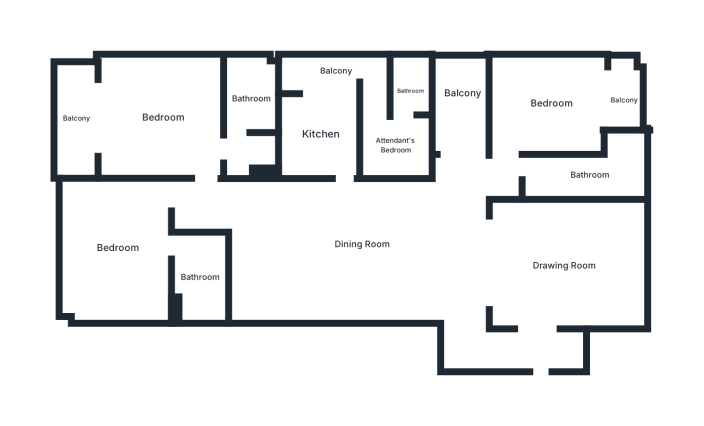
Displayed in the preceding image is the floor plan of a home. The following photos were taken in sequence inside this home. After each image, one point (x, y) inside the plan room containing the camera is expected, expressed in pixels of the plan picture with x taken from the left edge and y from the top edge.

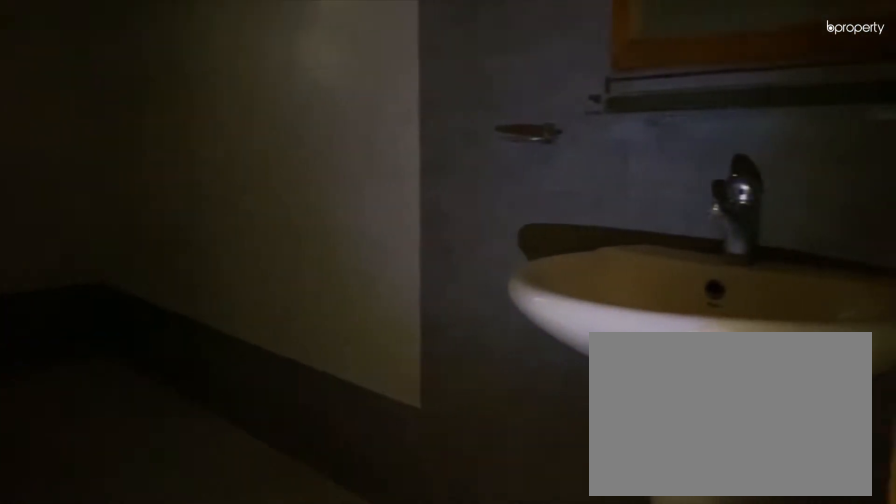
(589, 176)
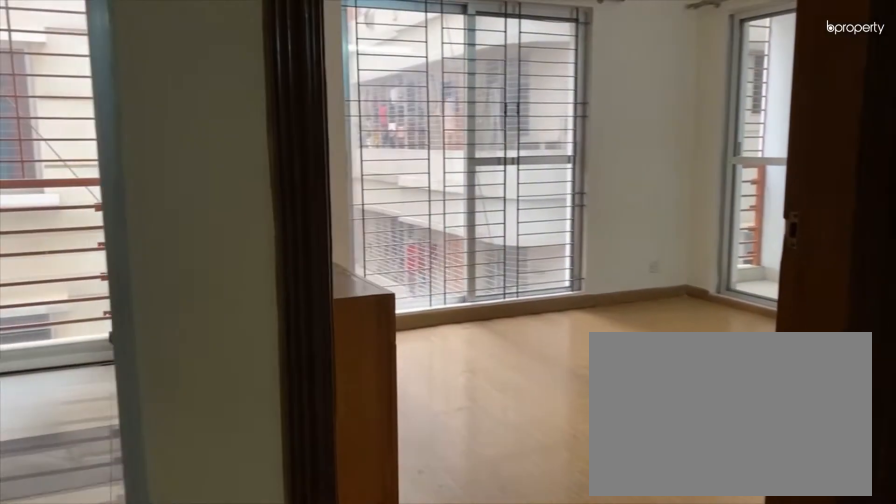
(507, 150)
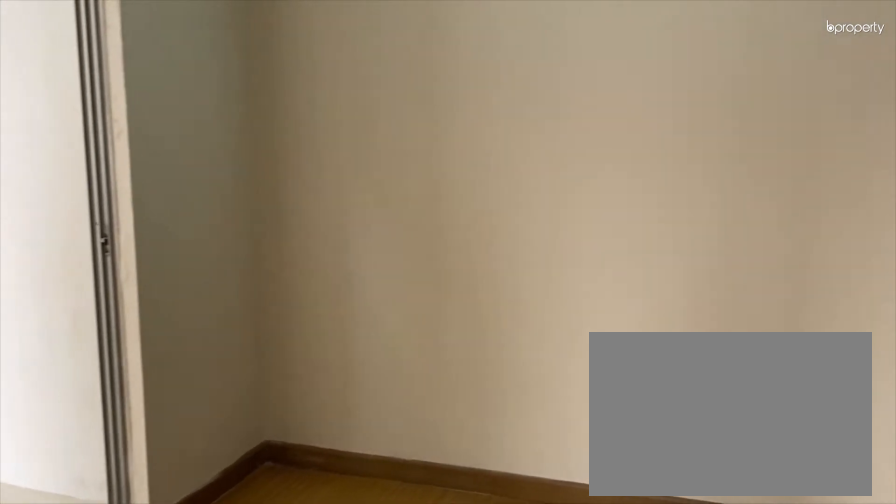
(551, 102)
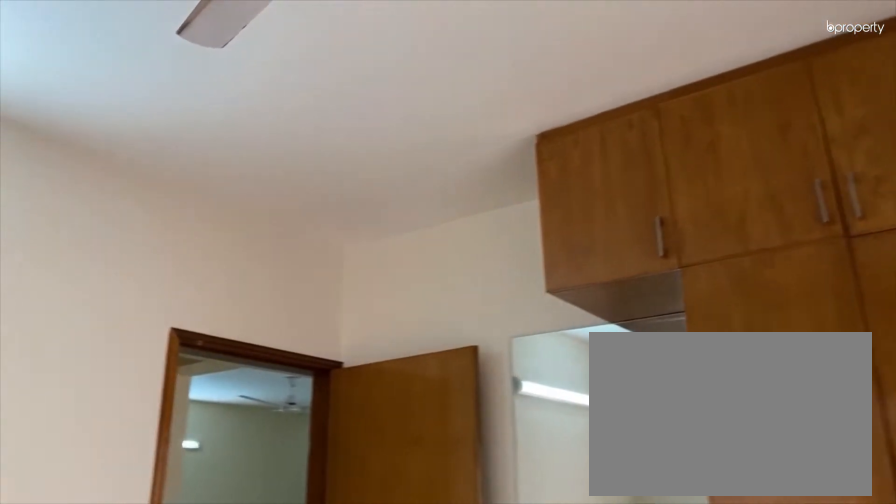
(551, 102)
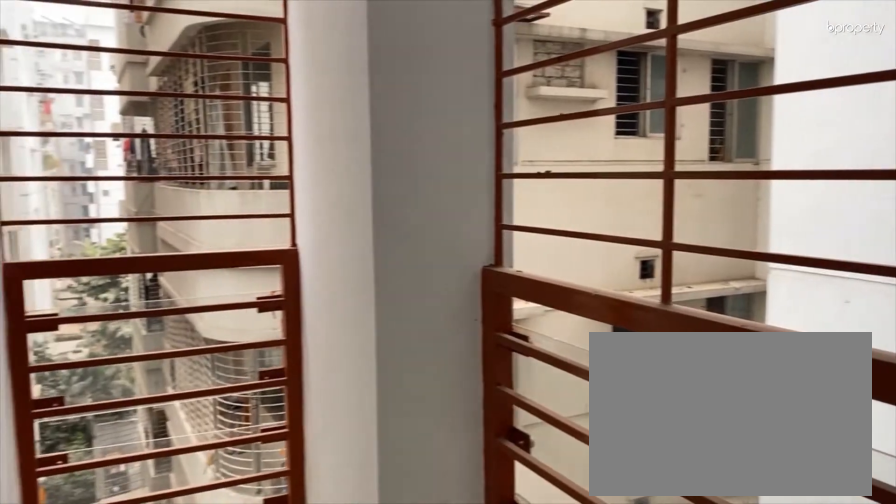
(623, 99)
